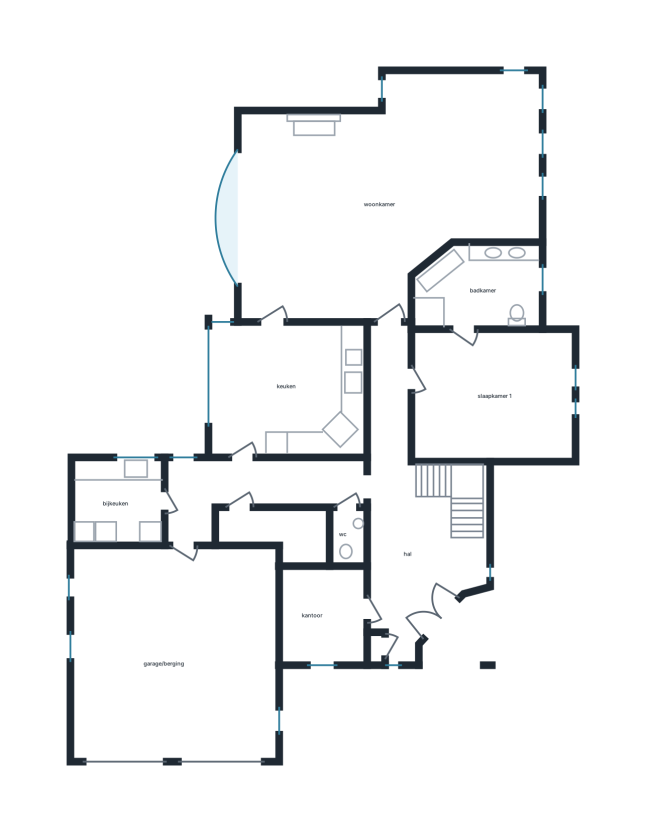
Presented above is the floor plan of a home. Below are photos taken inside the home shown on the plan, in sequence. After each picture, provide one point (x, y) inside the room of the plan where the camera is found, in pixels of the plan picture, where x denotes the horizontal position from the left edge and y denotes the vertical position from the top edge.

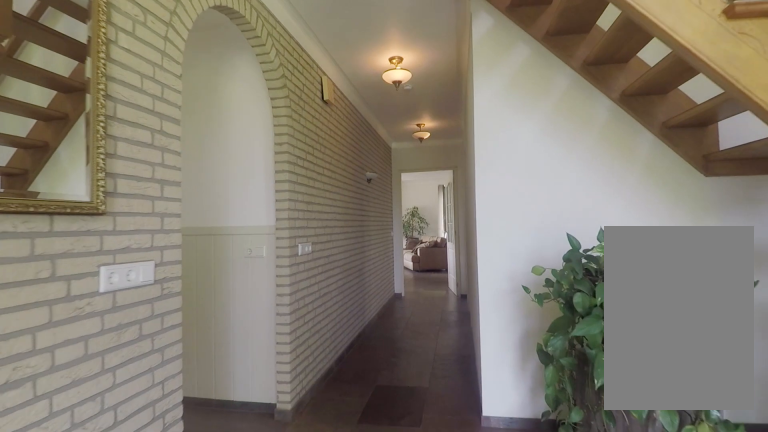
(407, 515)
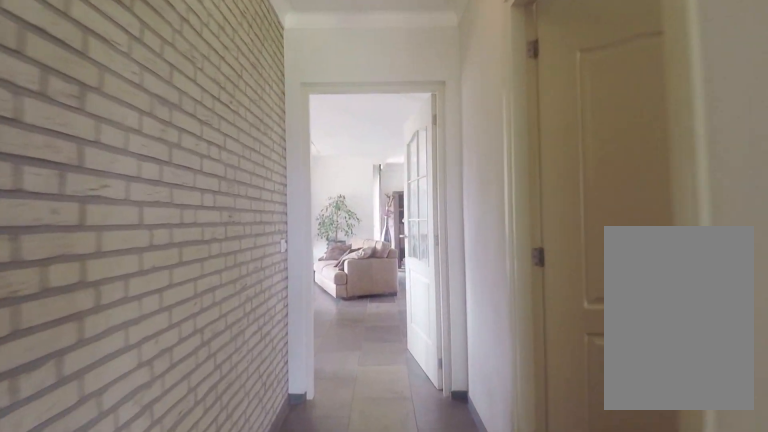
(407, 515)
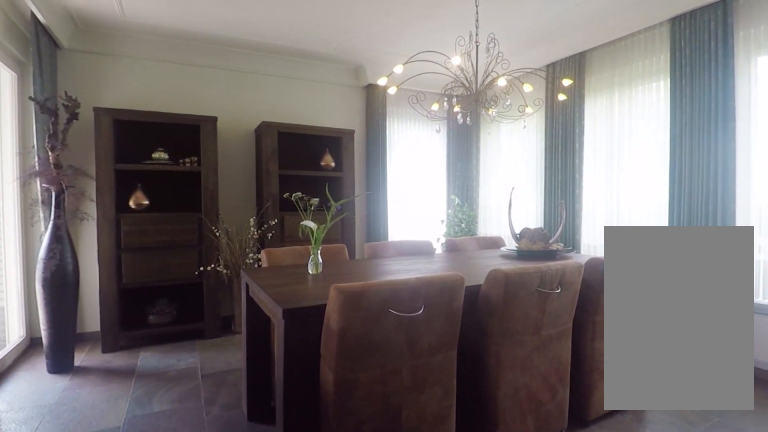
(376, 194)
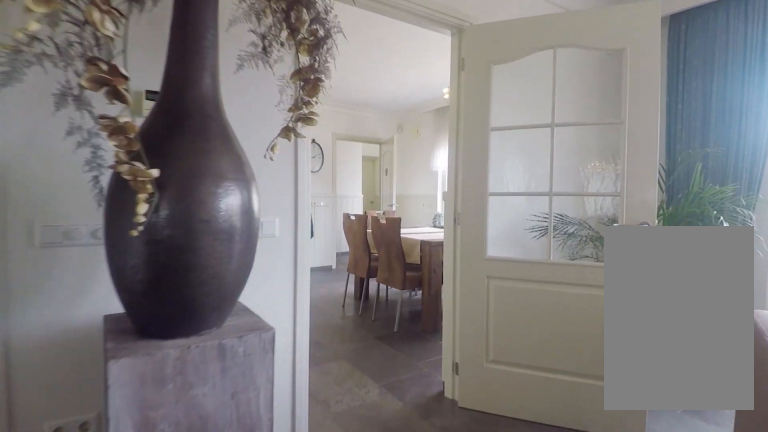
(376, 194)
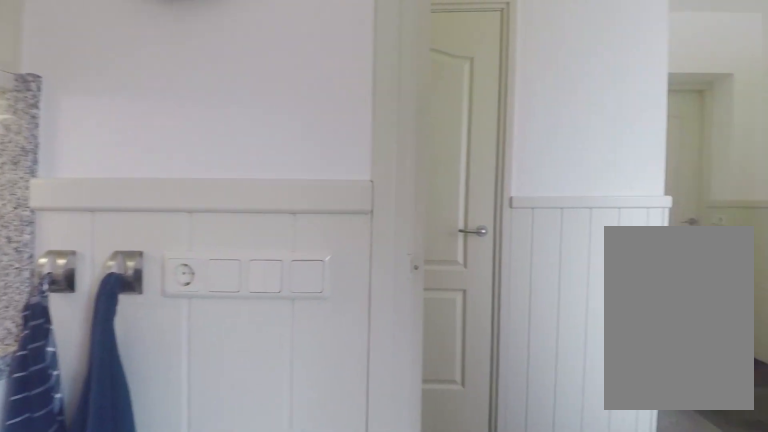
(288, 388)
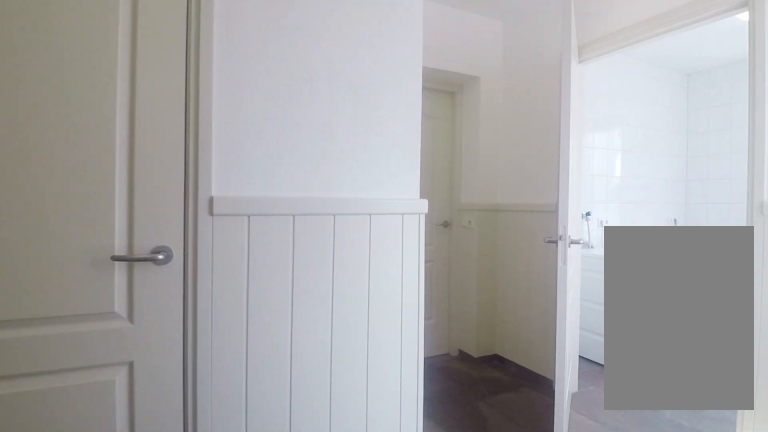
(250, 489)
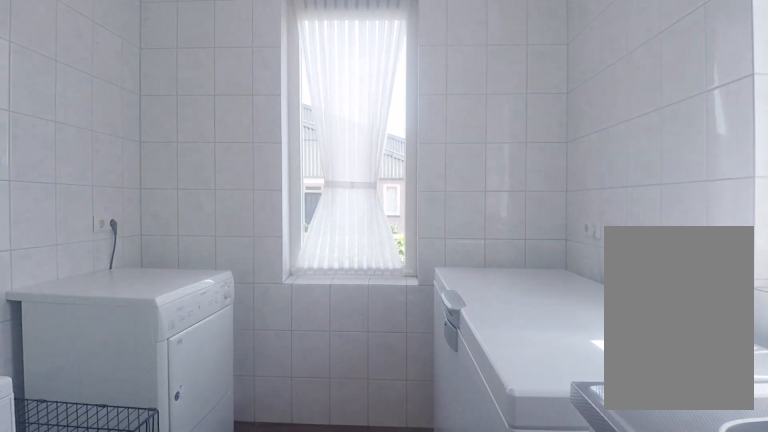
(119, 502)
